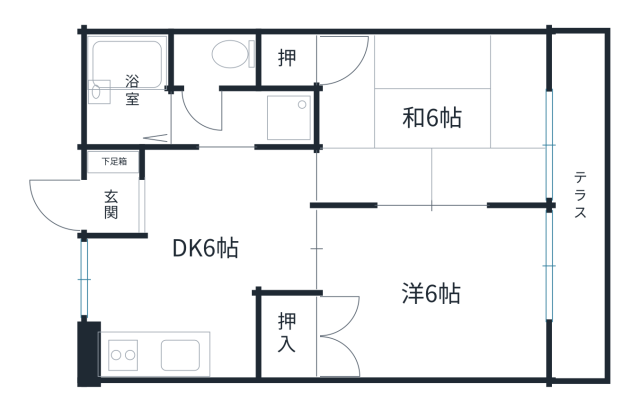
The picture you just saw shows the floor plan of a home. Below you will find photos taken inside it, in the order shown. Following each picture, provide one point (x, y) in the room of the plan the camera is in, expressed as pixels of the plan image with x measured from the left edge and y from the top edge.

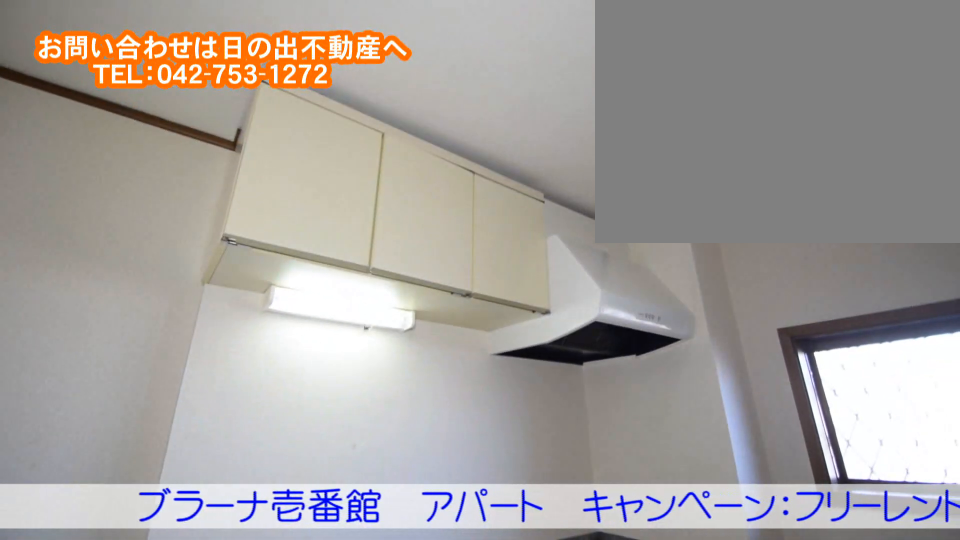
(209, 275)
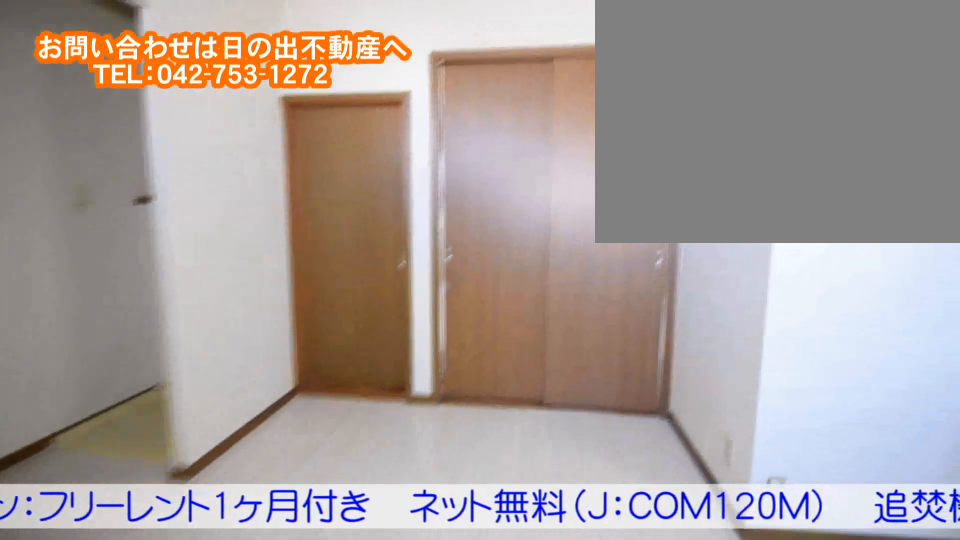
(210, 274)
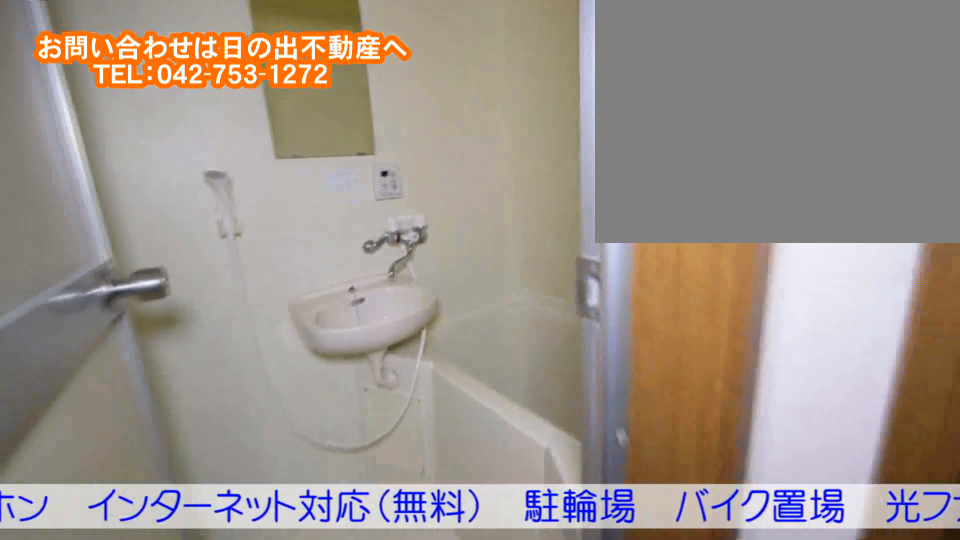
(130, 105)
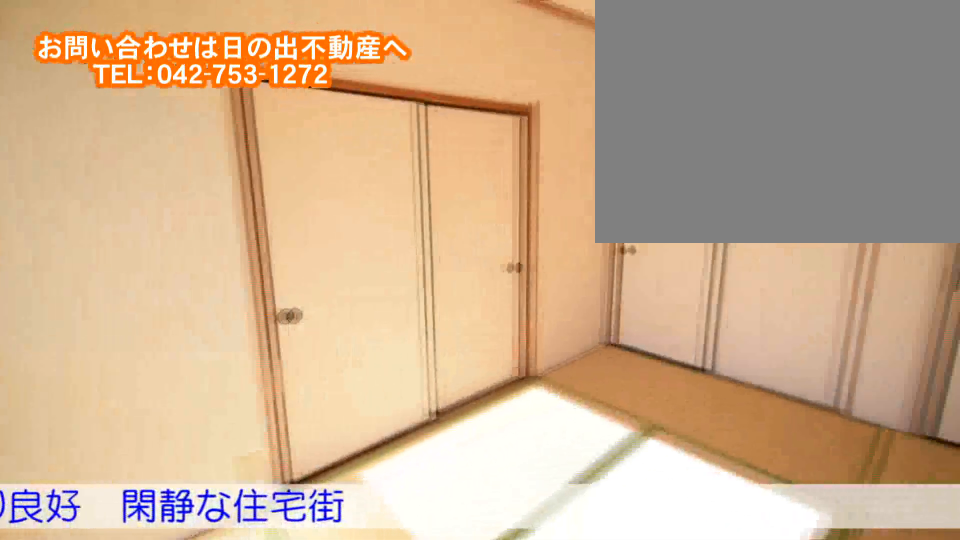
(487, 116)
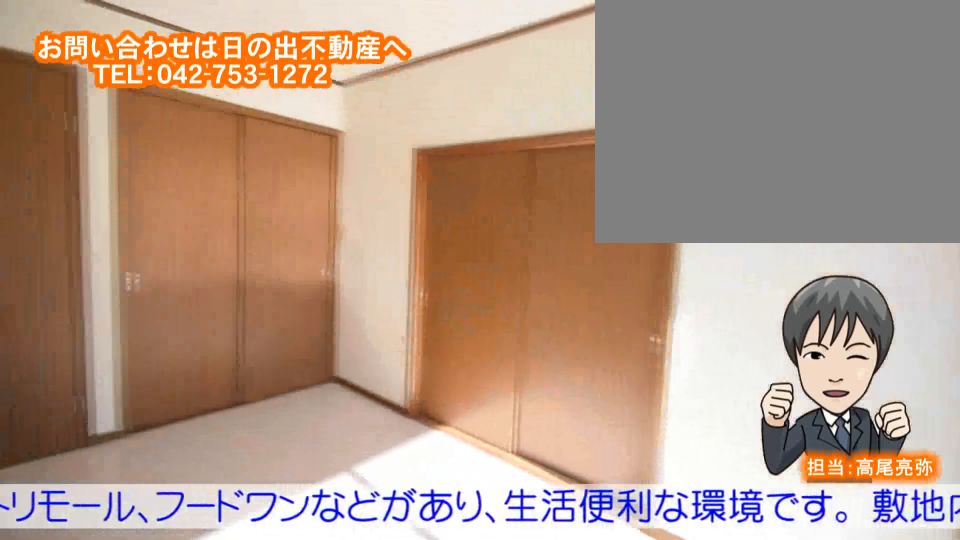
(493, 285)
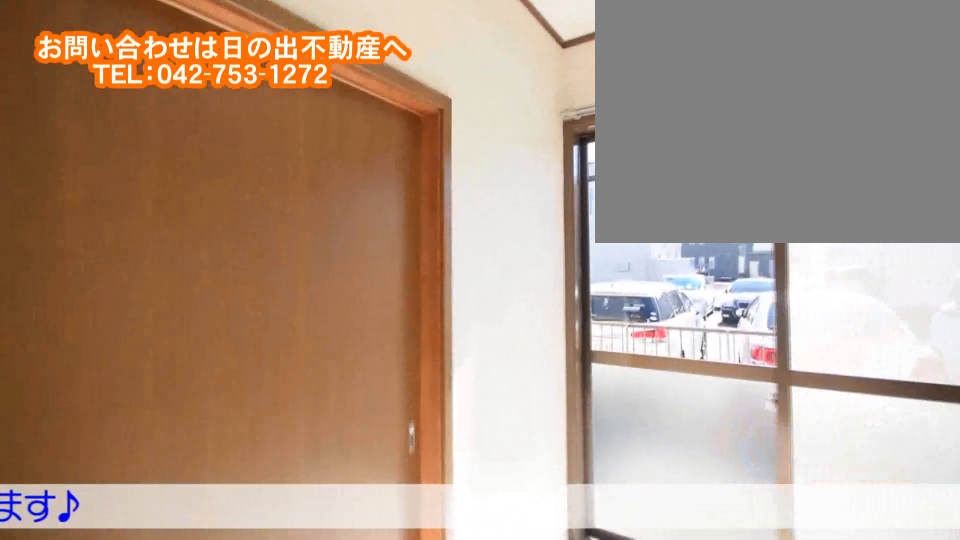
(492, 286)
